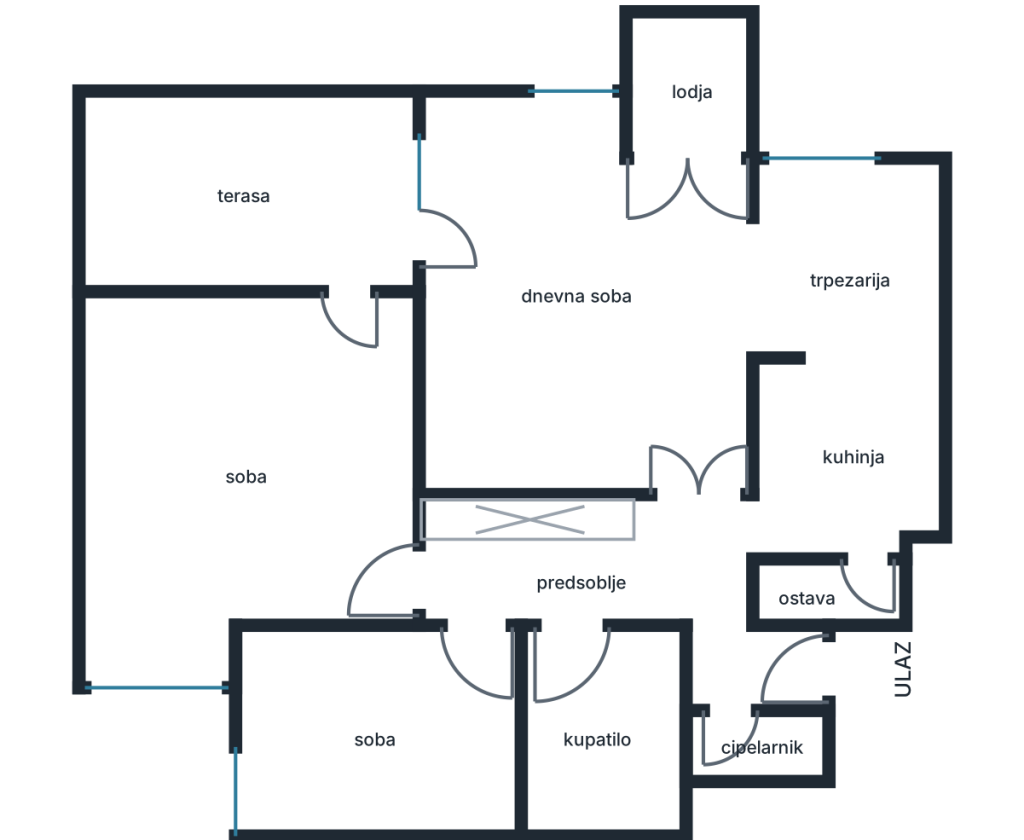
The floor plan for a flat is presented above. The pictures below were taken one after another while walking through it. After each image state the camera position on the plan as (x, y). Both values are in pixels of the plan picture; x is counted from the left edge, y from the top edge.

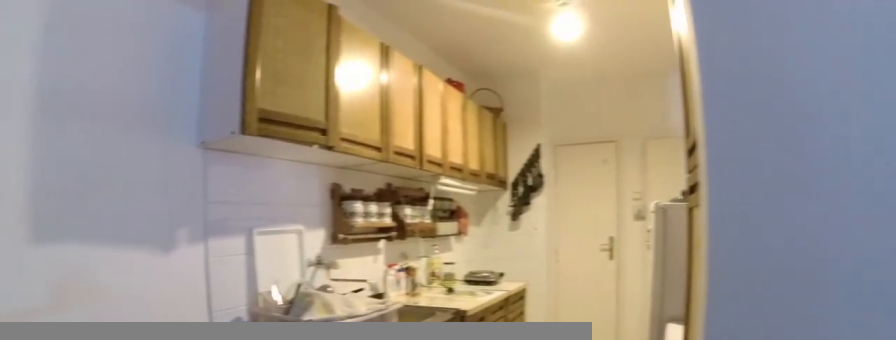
(821, 217)
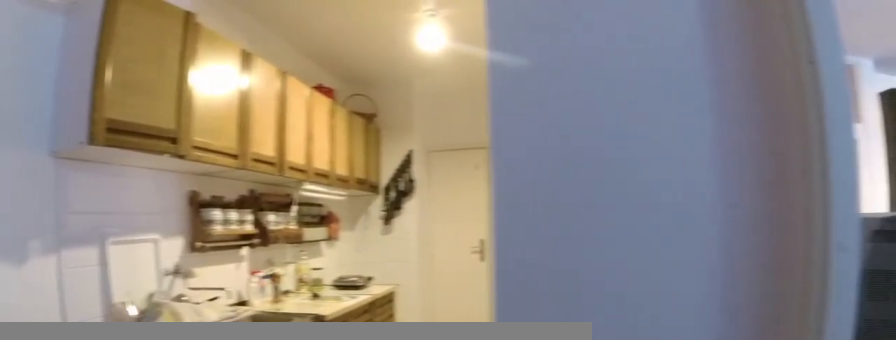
(822, 219)
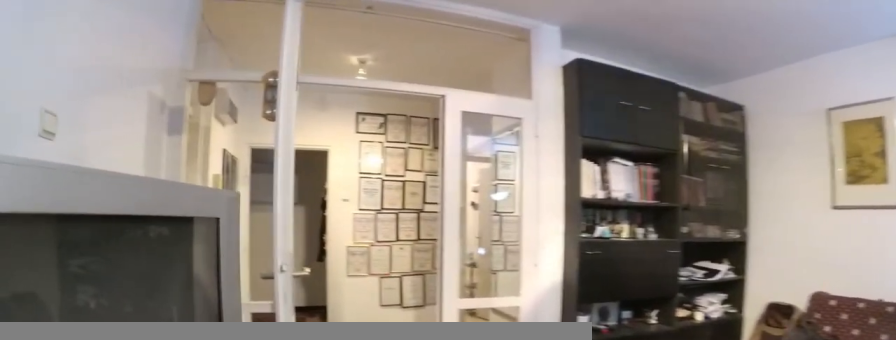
(709, 274)
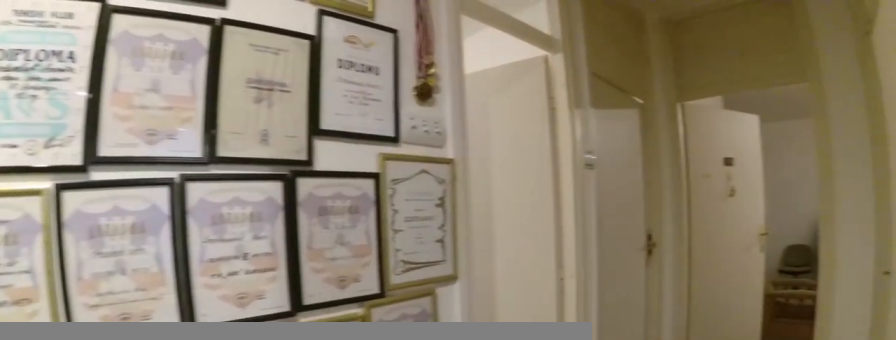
(721, 547)
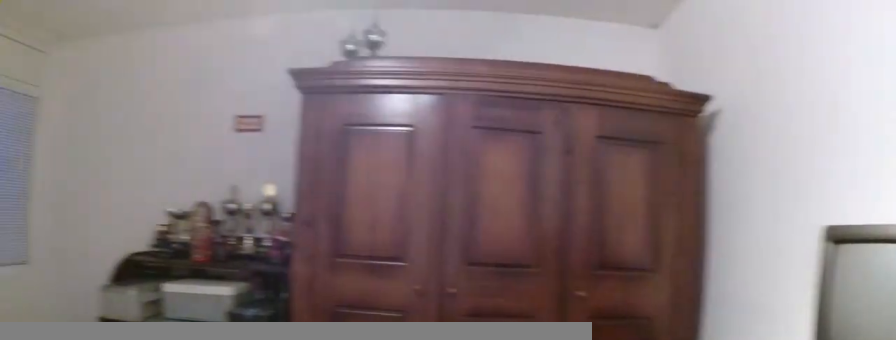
(389, 385)
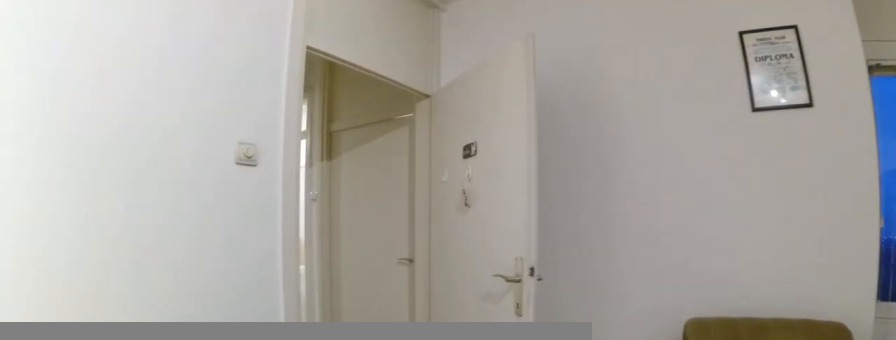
(351, 419)
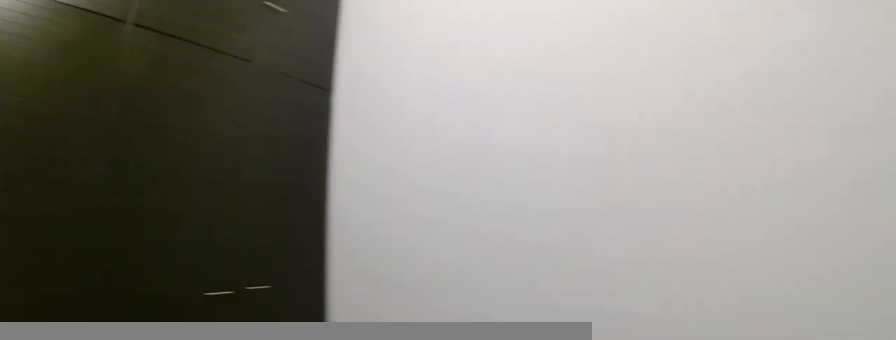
(274, 683)
